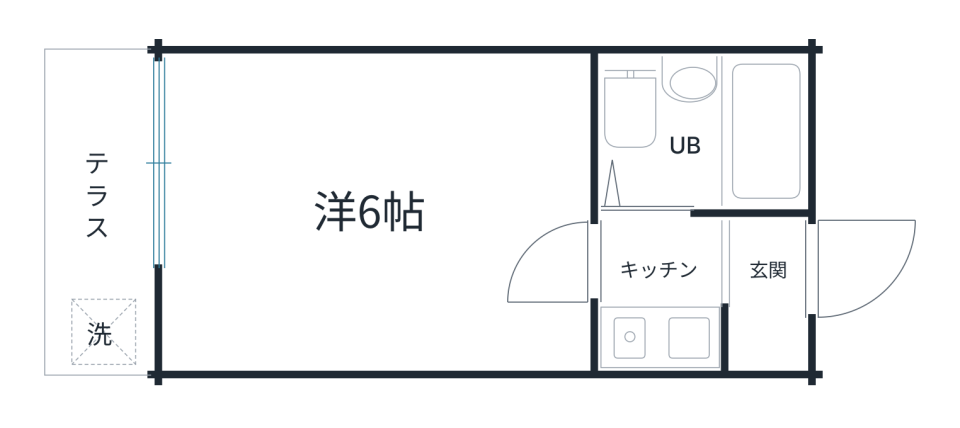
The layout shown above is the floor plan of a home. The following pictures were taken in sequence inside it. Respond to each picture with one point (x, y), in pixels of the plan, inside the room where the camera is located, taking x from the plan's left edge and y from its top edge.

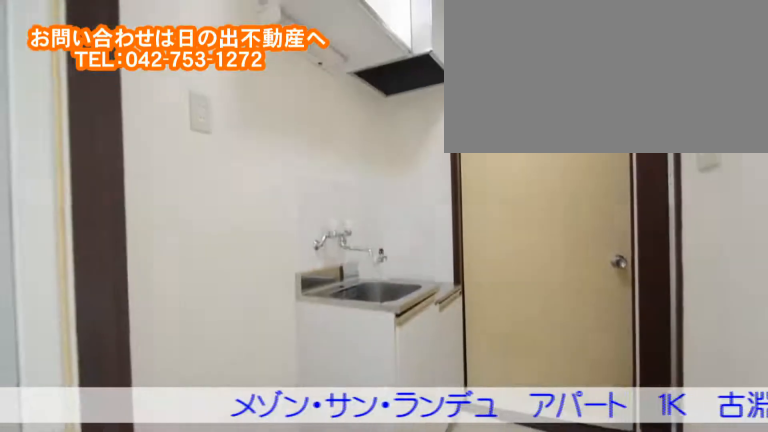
(736, 267)
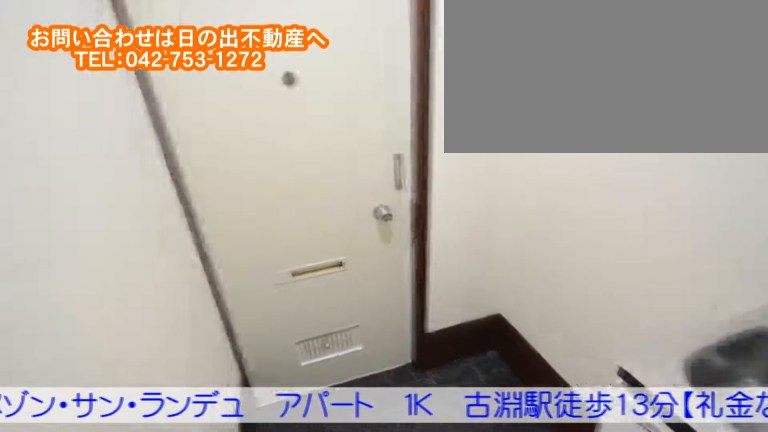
(736, 267)
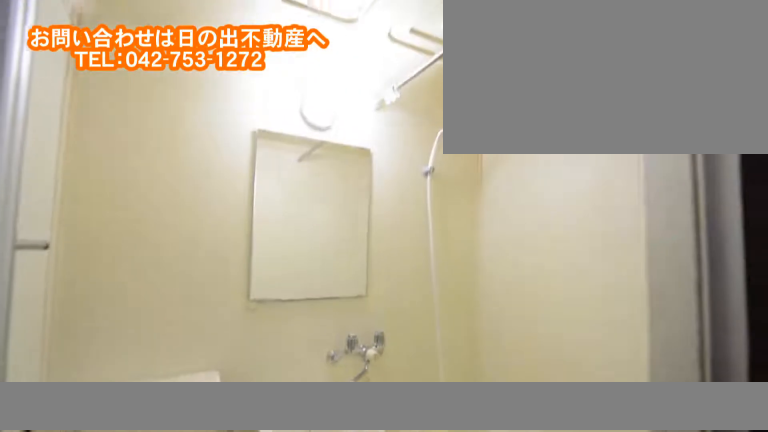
(747, 137)
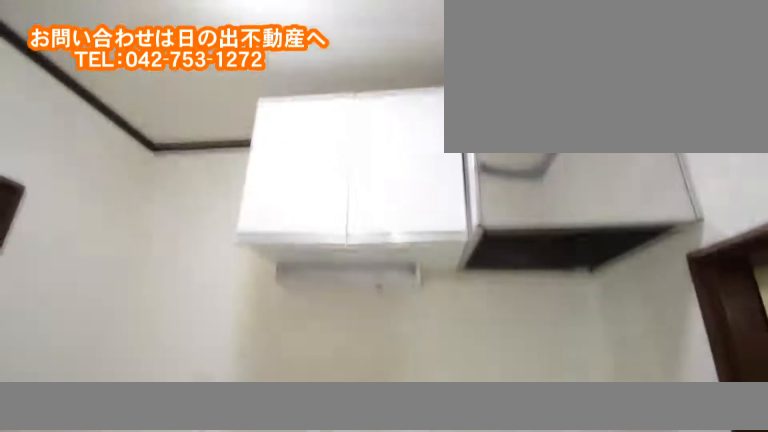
(660, 254)
